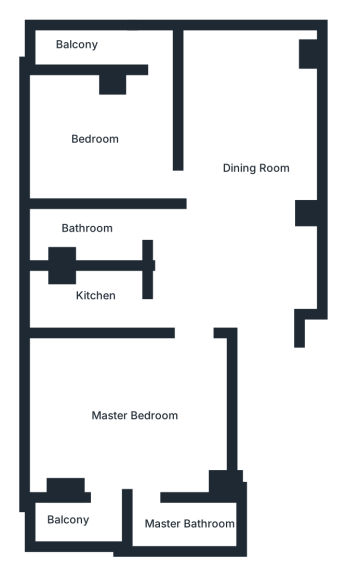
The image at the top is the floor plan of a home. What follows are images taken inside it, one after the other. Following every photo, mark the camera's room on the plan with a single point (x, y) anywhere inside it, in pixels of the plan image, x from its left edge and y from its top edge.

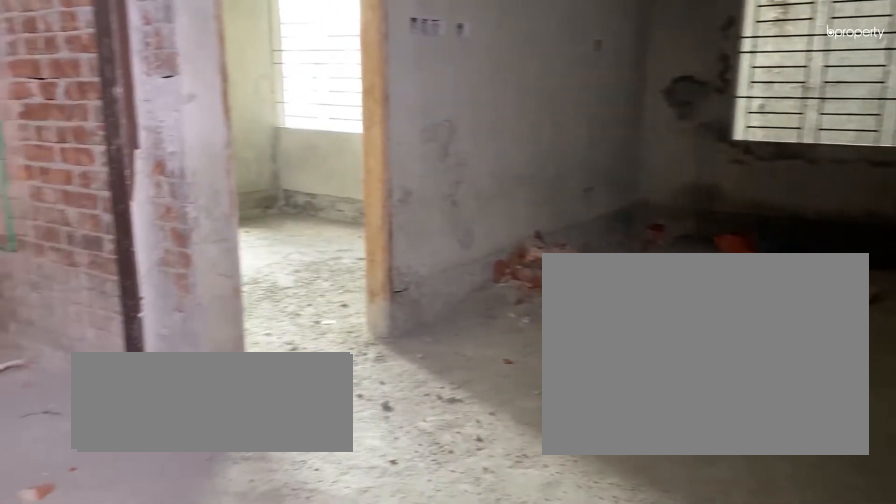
(252, 210)
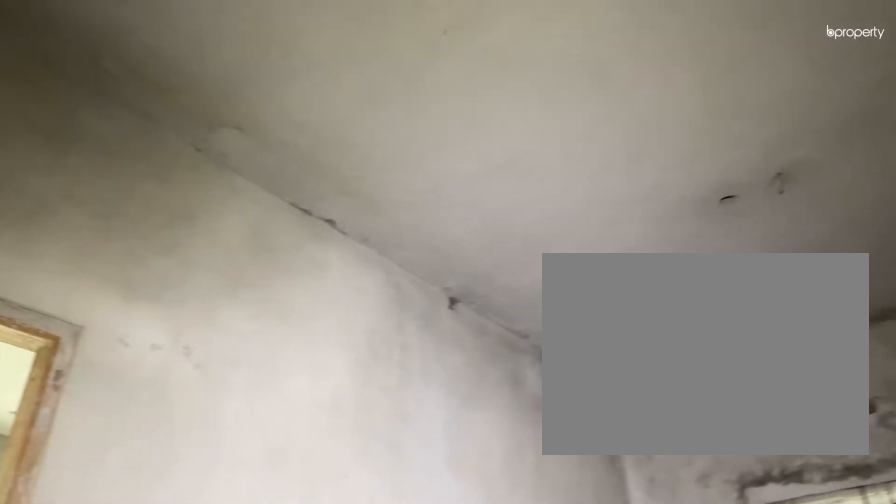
(252, 210)
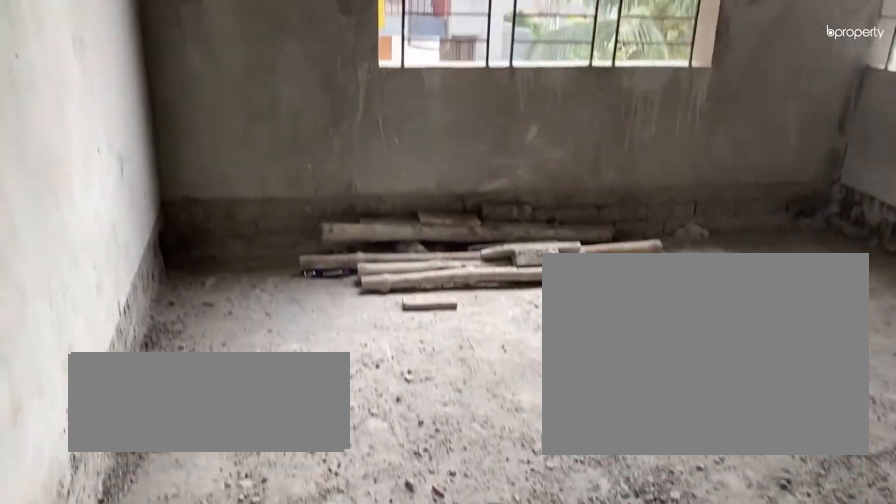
(109, 139)
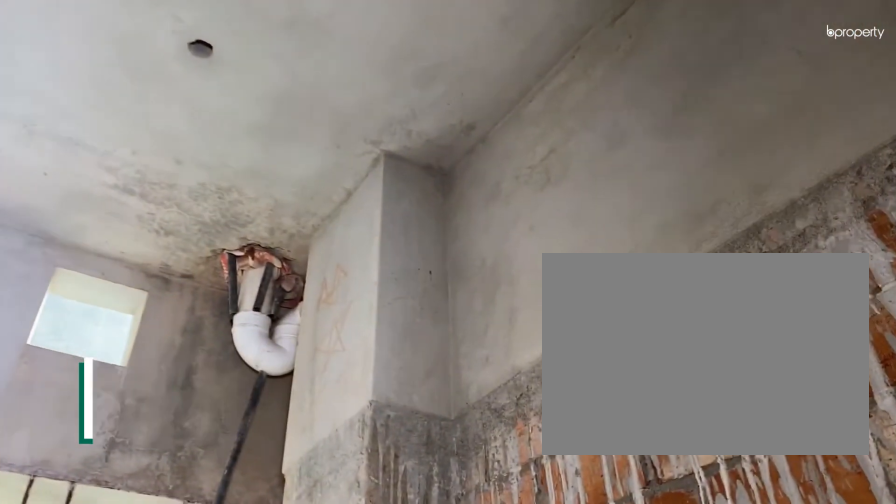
(95, 300)
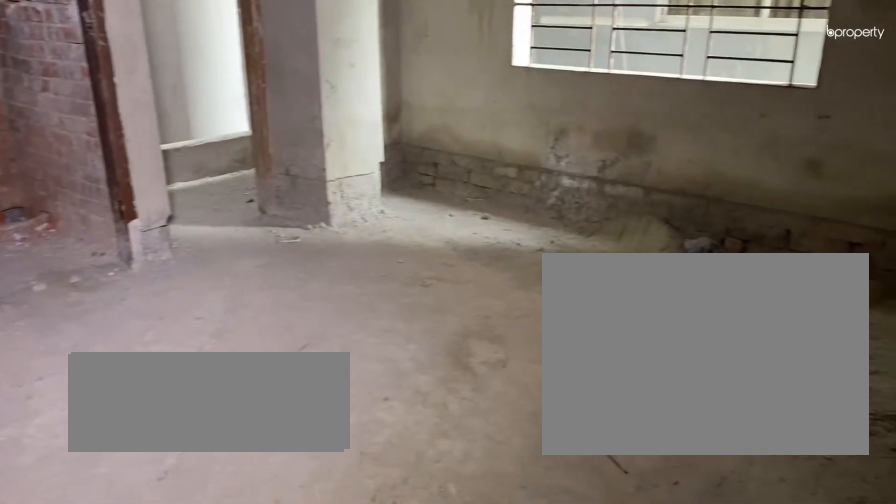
(143, 414)
